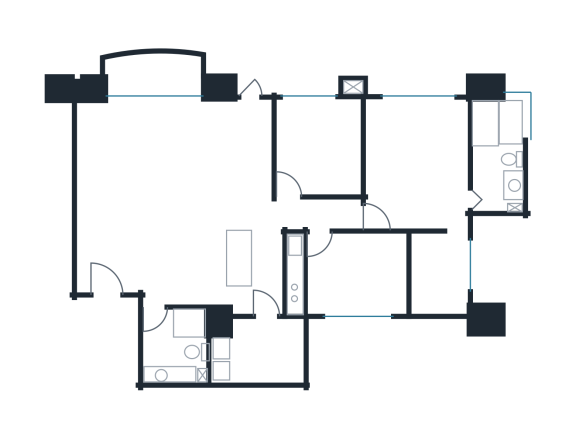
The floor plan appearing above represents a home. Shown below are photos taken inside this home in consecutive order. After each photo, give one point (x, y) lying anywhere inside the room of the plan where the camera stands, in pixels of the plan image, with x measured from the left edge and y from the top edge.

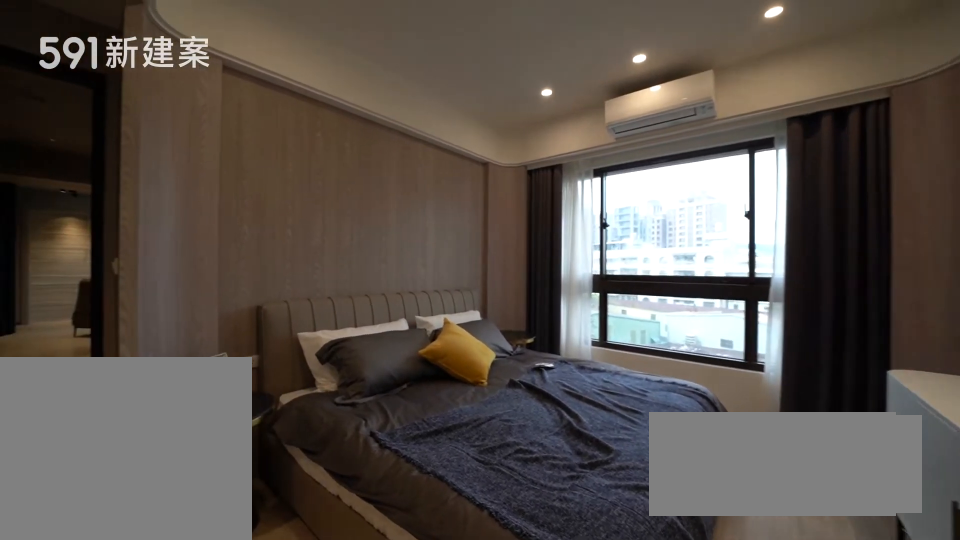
(424, 191)
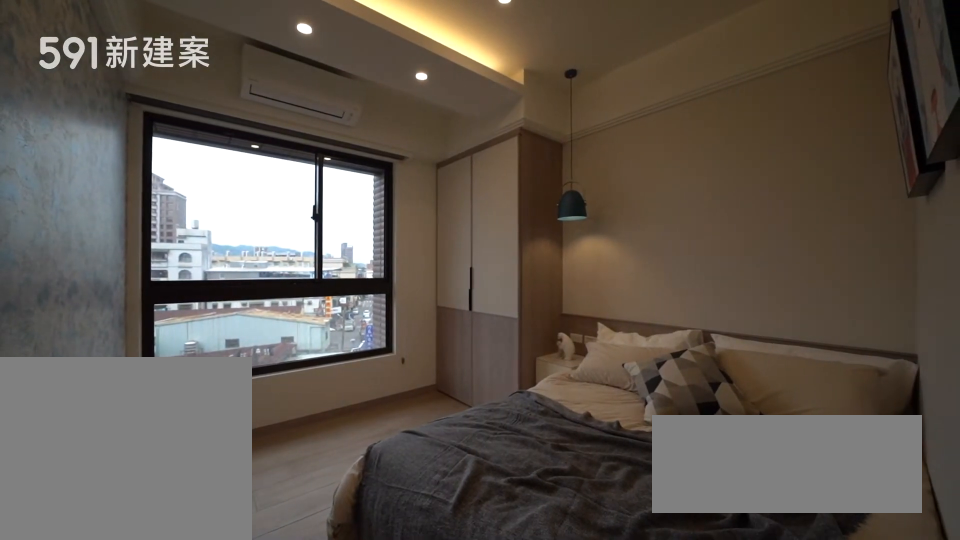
(320, 145)
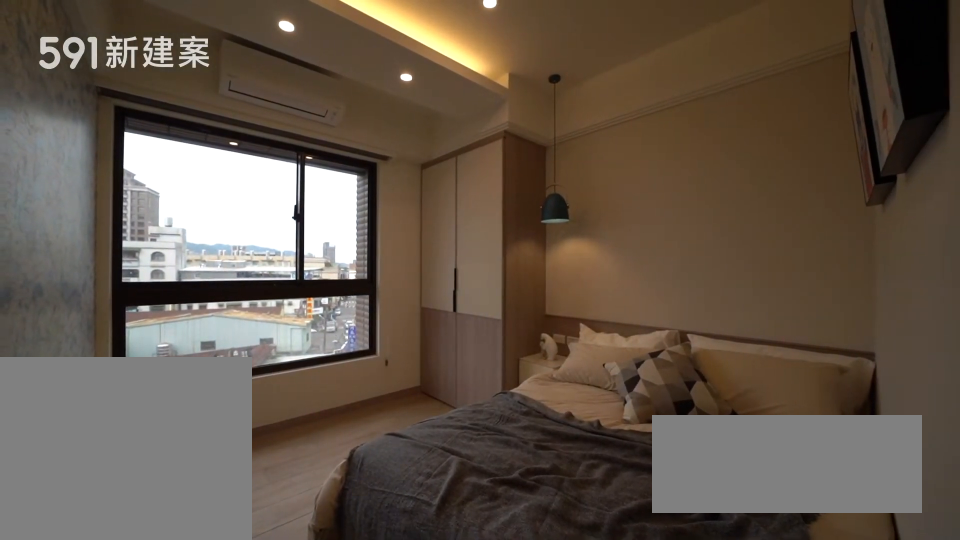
(320, 145)
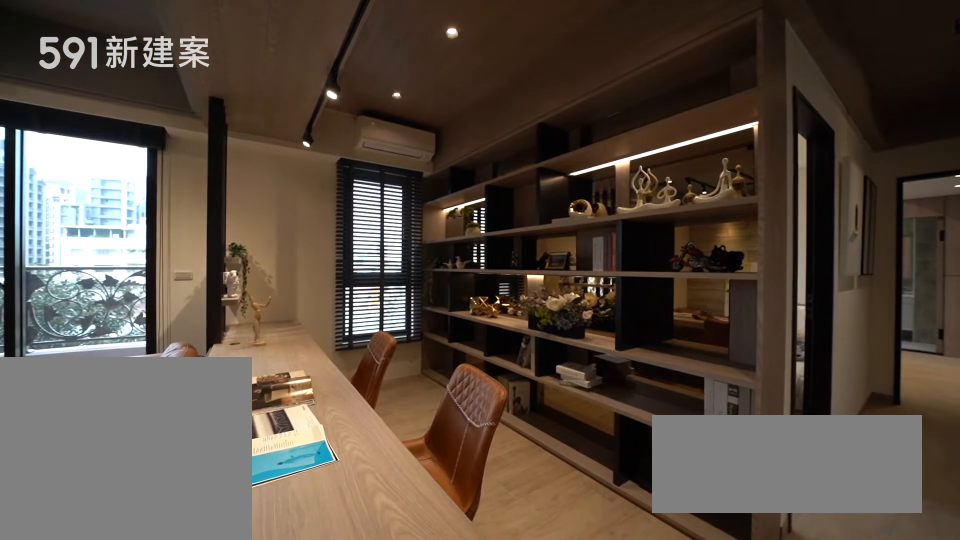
(239, 147)
